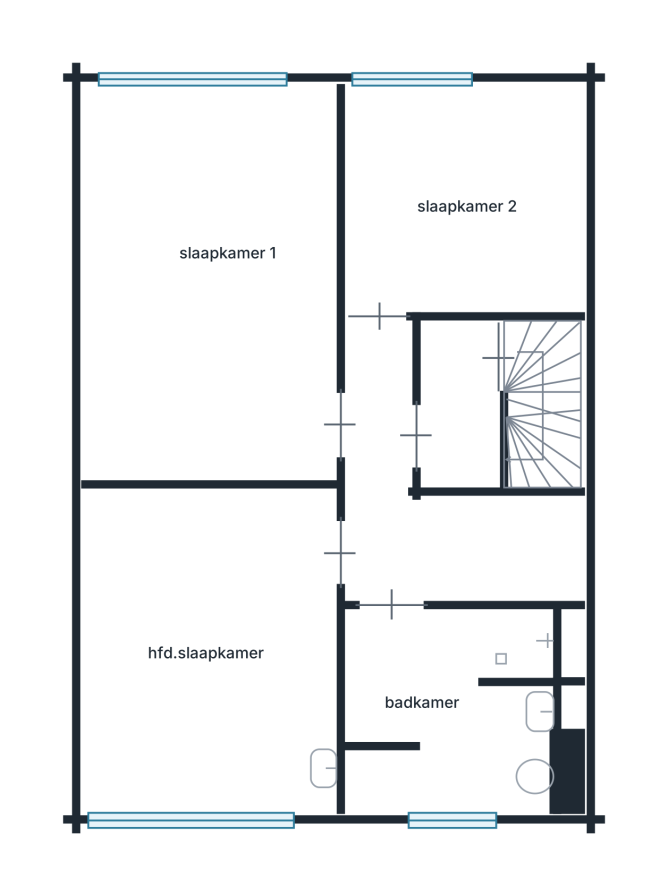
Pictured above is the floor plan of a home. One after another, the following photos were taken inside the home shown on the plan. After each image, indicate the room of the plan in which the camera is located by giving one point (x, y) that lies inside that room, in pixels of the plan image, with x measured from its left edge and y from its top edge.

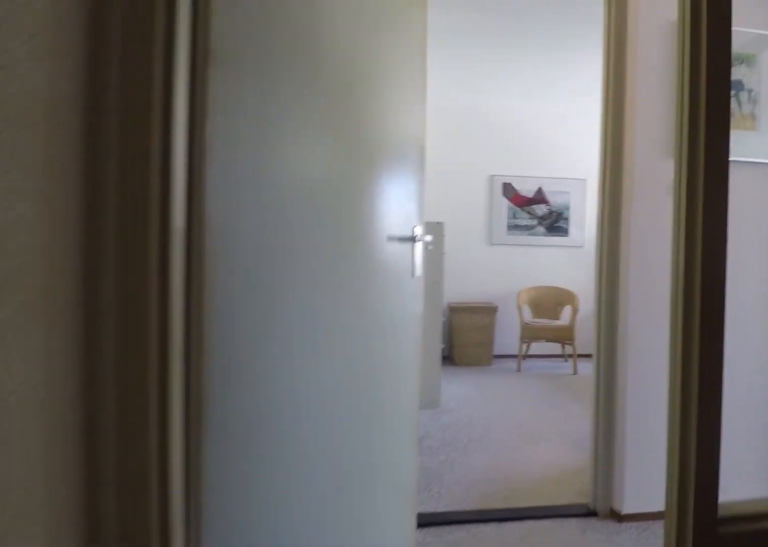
(436, 504)
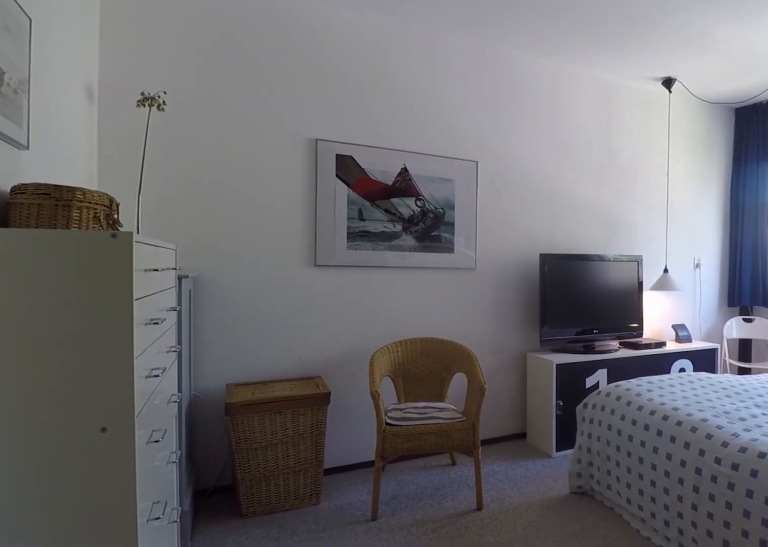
(211, 284)
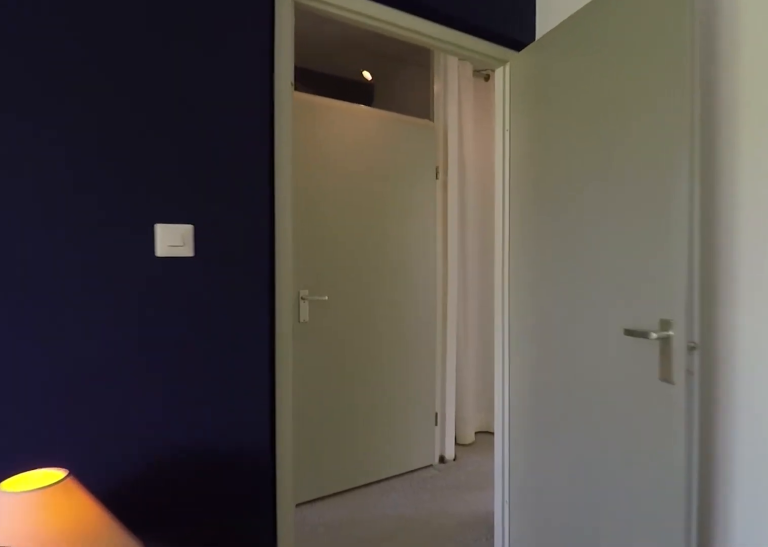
(211, 284)
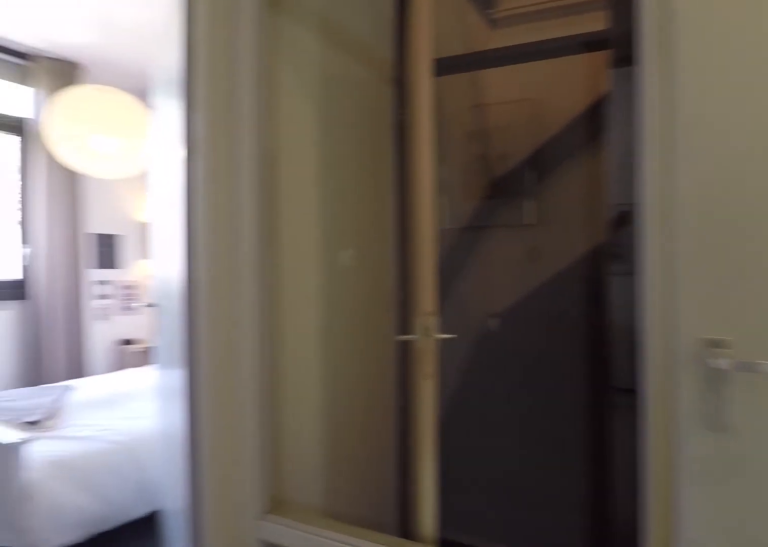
(436, 504)
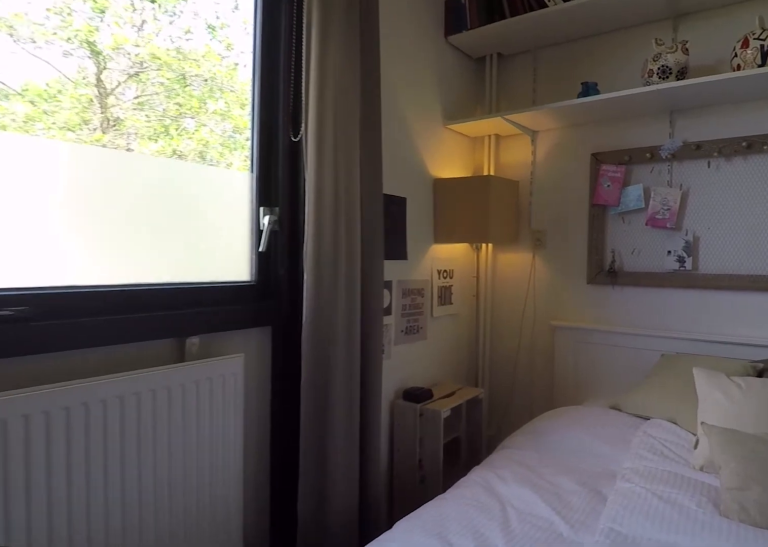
(463, 200)
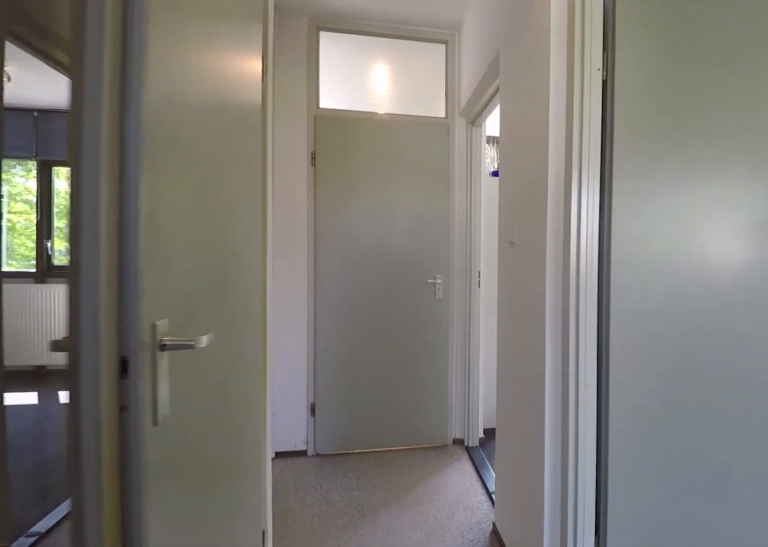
(436, 504)
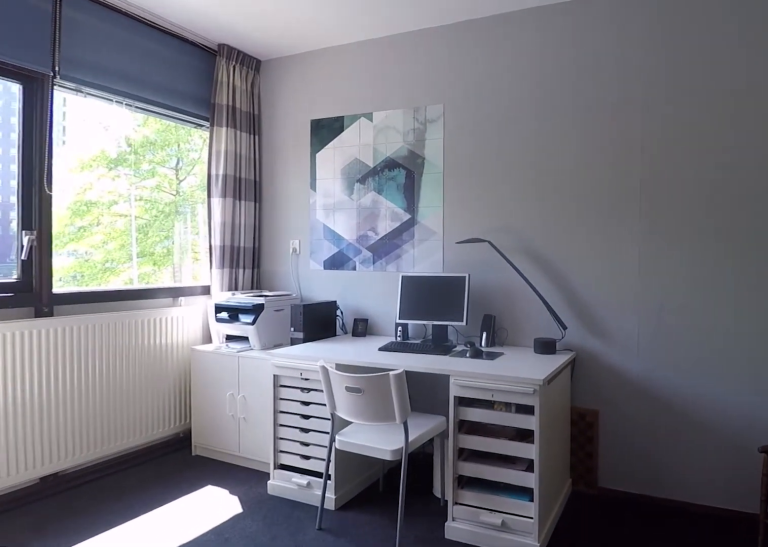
(212, 651)
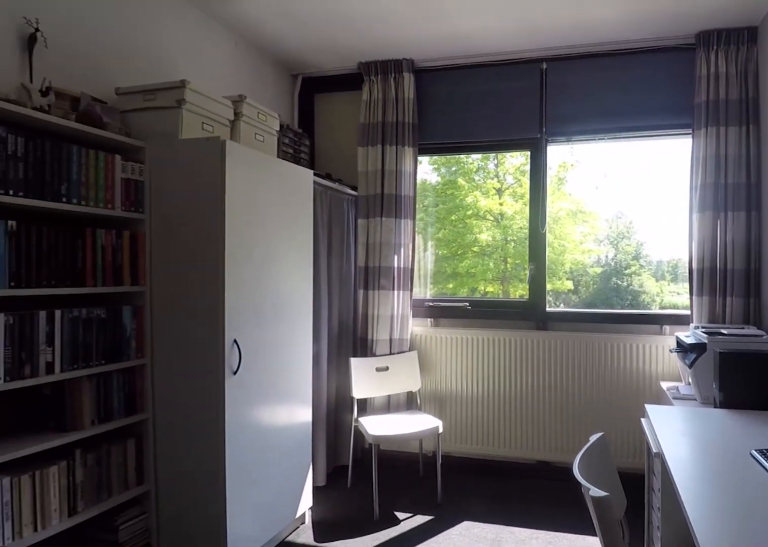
(212, 651)
